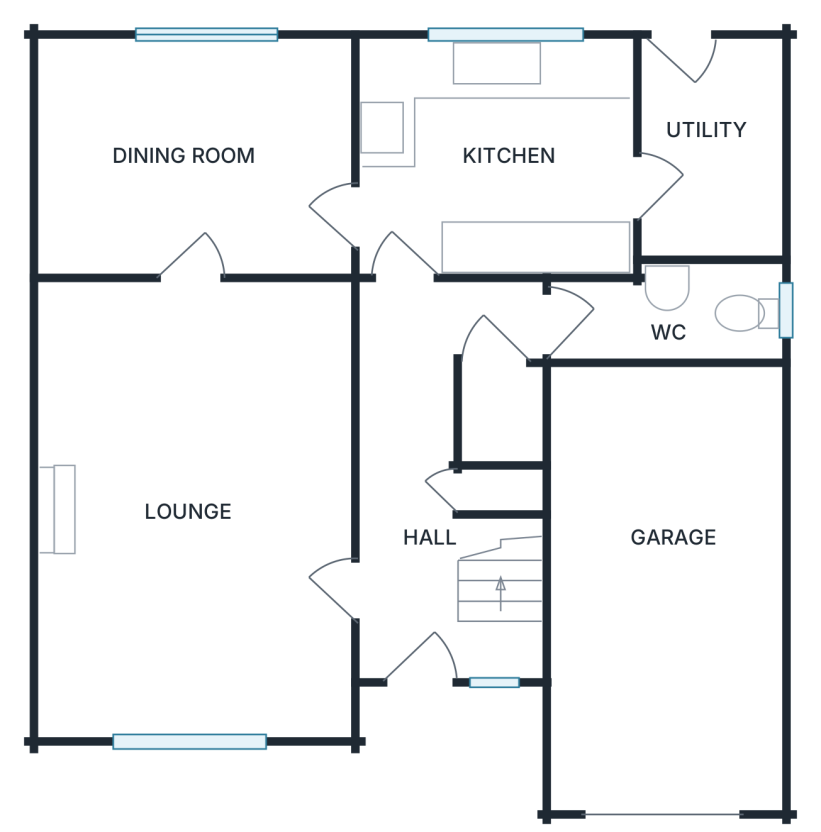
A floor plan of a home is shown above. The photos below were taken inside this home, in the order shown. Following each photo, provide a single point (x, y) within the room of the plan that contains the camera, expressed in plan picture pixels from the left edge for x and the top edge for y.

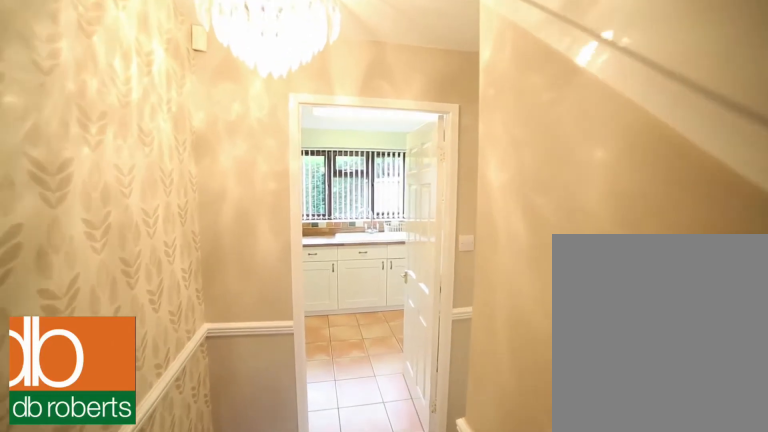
(426, 458)
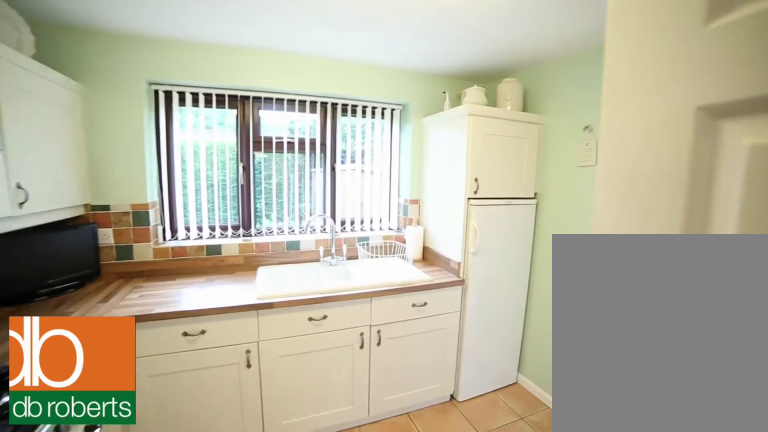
(499, 158)
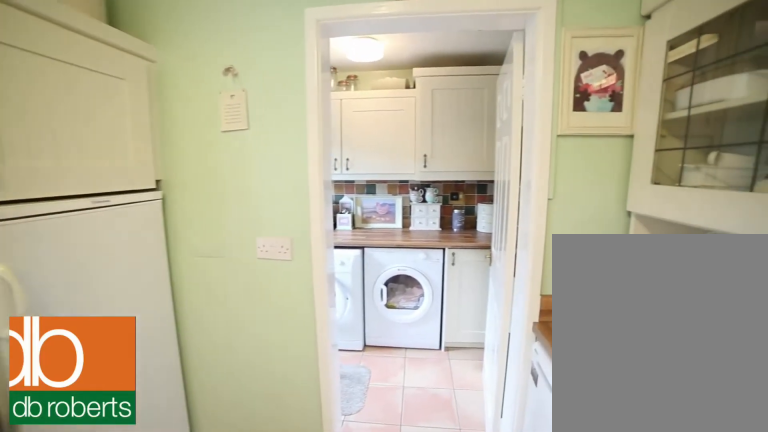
(499, 158)
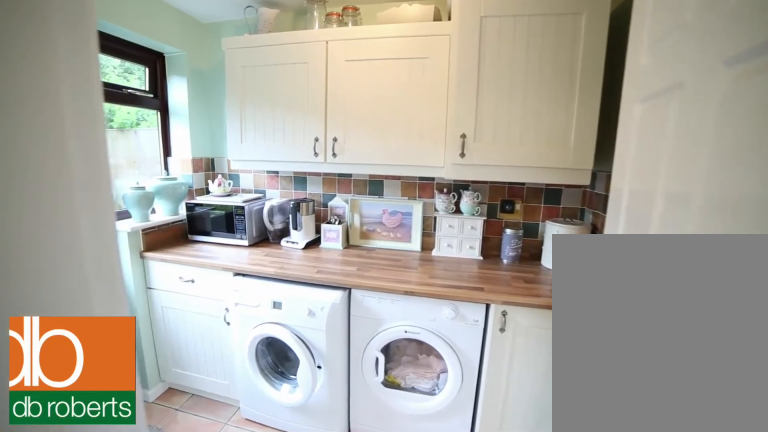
(715, 151)
